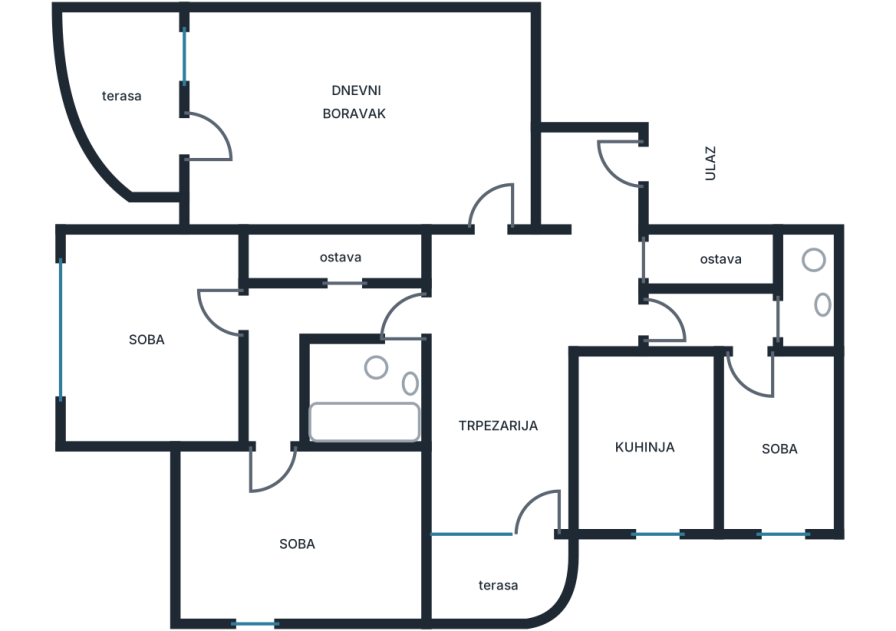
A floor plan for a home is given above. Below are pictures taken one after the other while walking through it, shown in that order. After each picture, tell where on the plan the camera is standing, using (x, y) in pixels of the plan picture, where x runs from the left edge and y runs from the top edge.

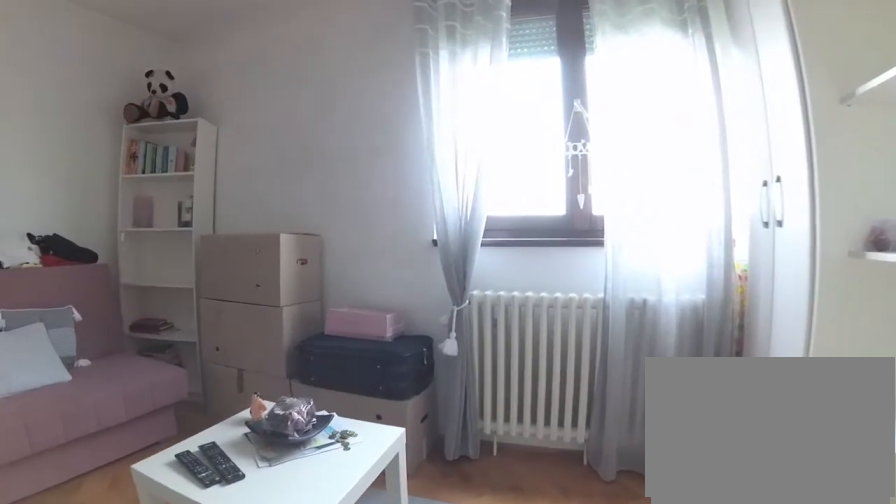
(262, 512)
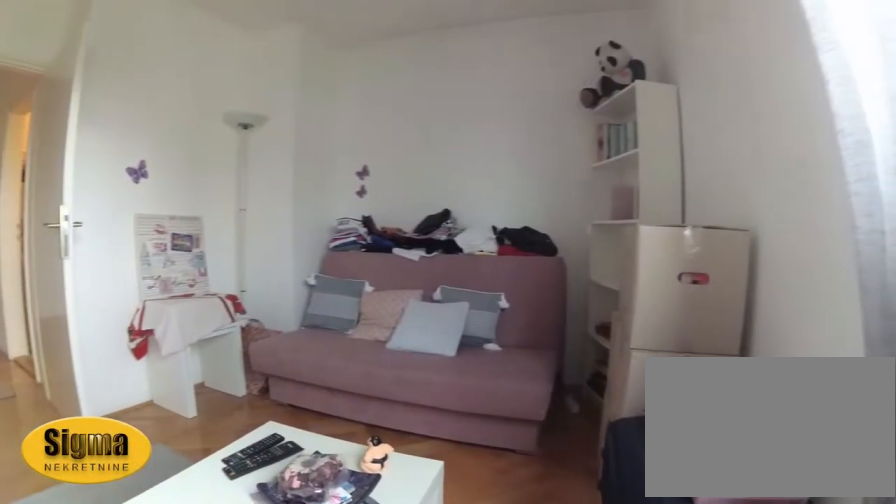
(278, 602)
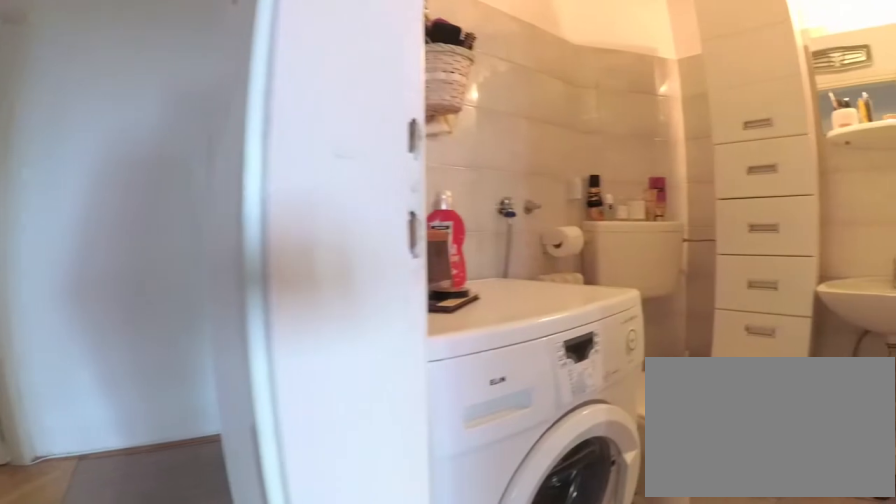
(261, 415)
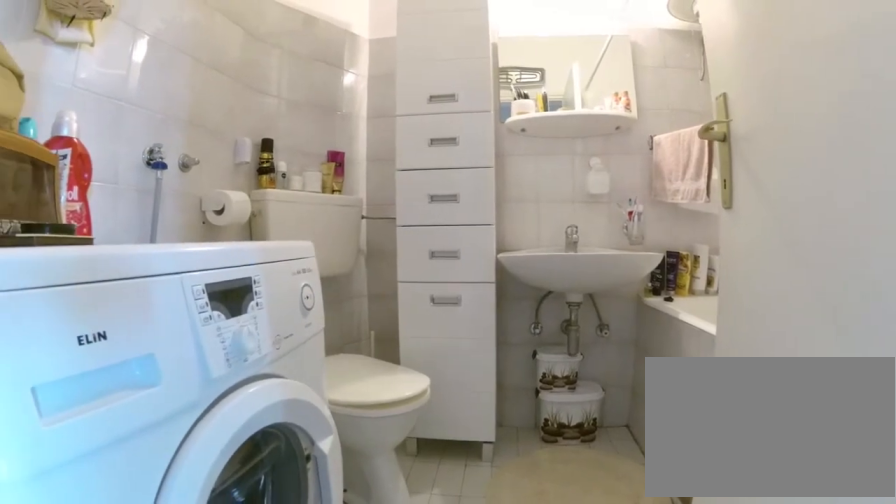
(280, 394)
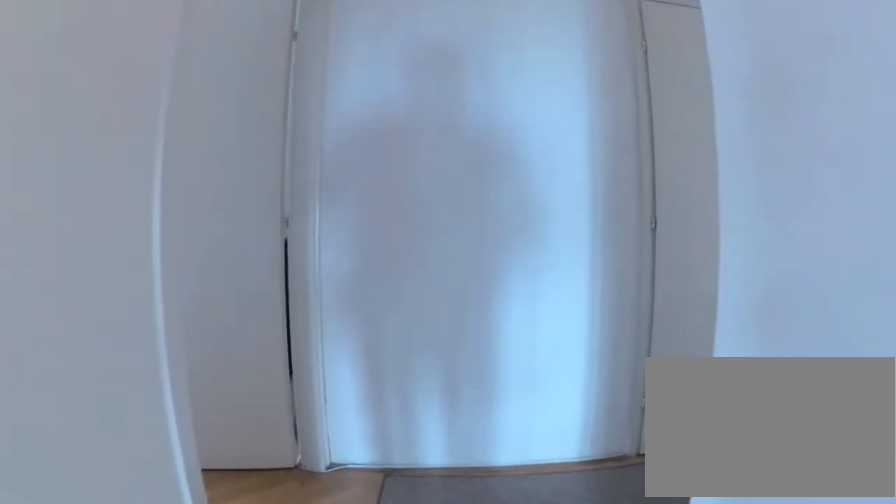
(271, 394)
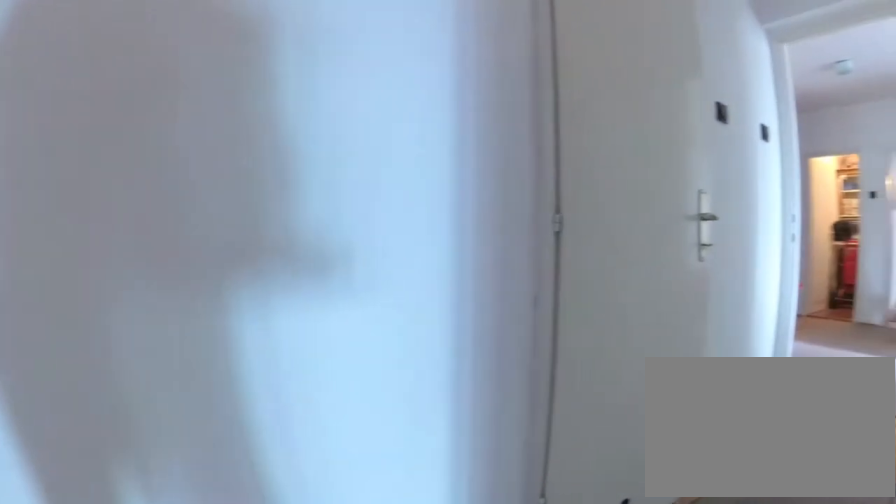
(268, 350)
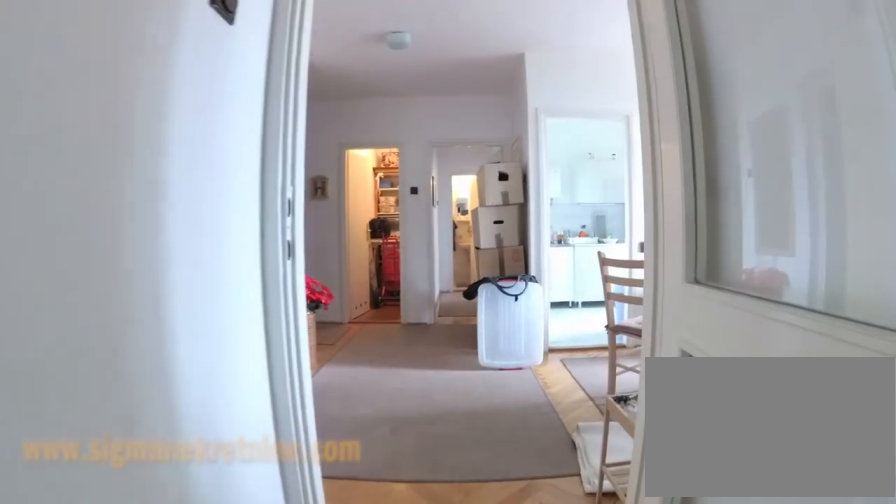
(323, 315)
